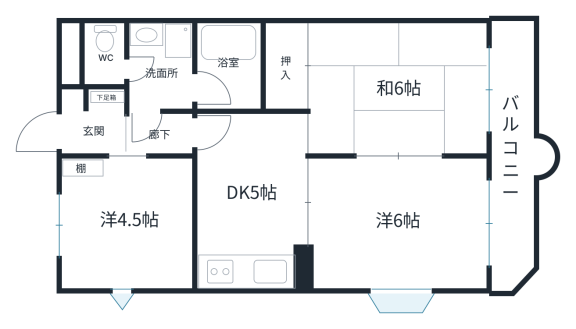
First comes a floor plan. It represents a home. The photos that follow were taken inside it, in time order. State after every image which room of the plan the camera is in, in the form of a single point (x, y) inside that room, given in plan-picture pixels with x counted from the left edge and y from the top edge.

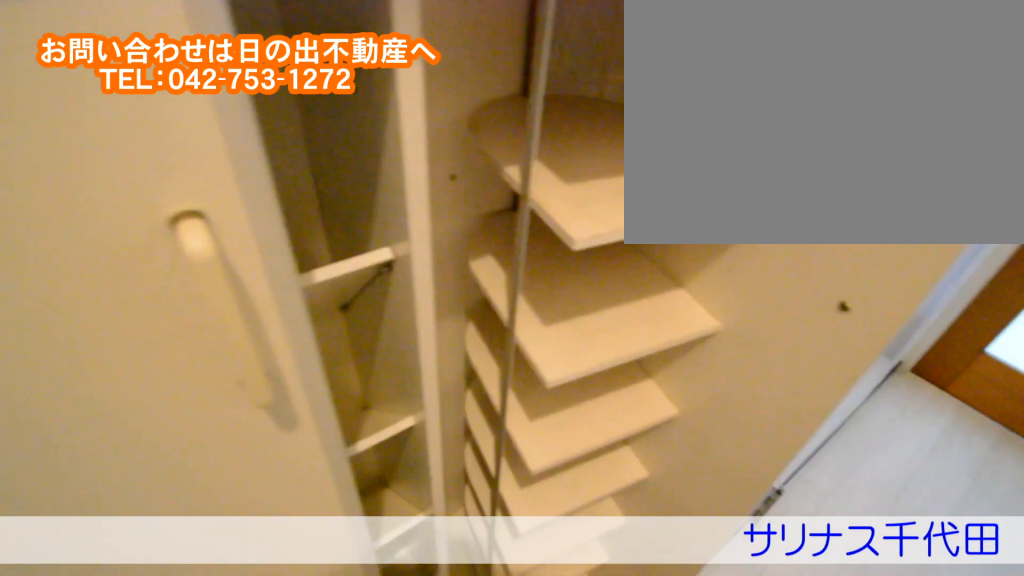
(115, 130)
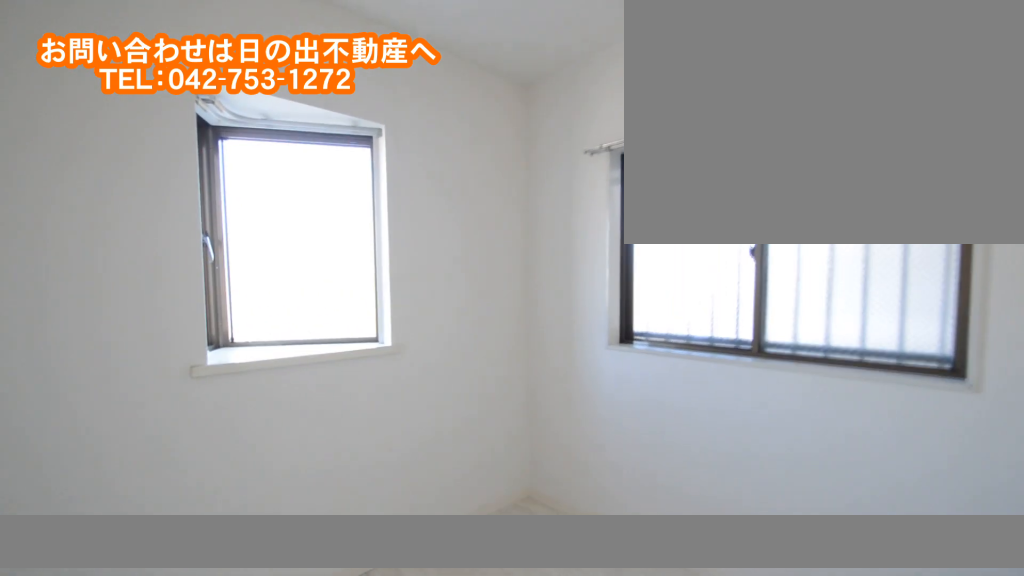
(128, 248)
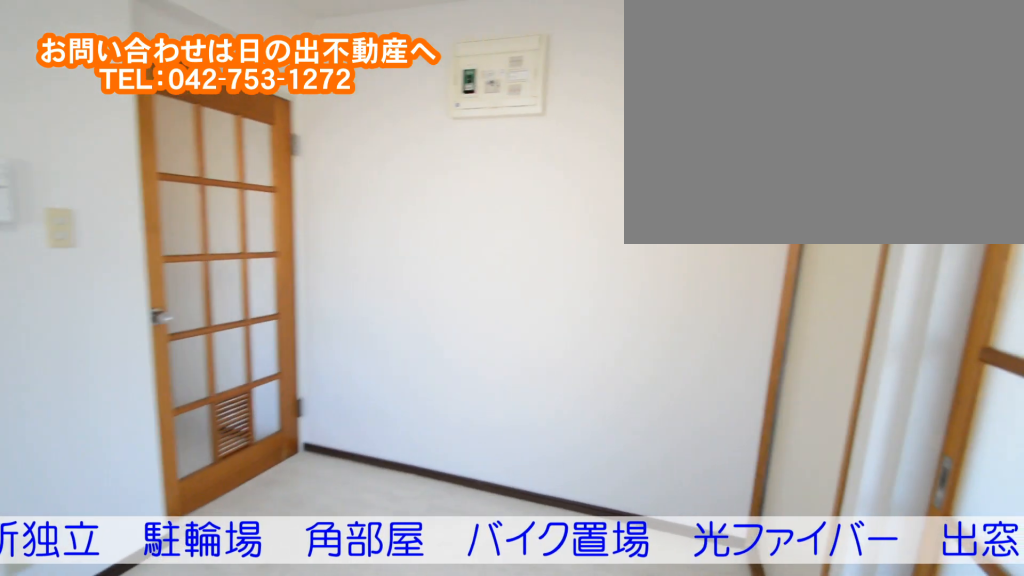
(258, 218)
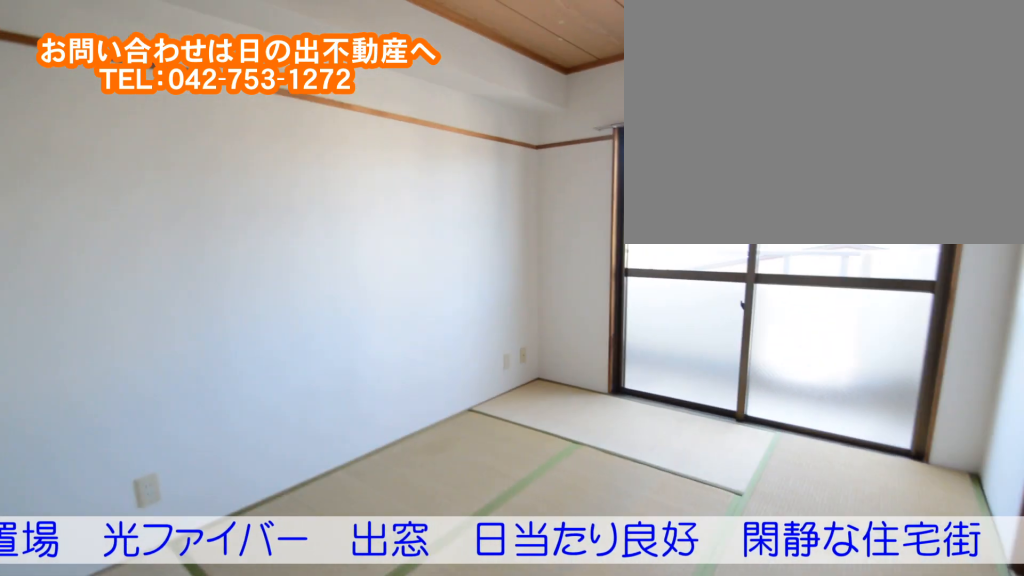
(394, 113)
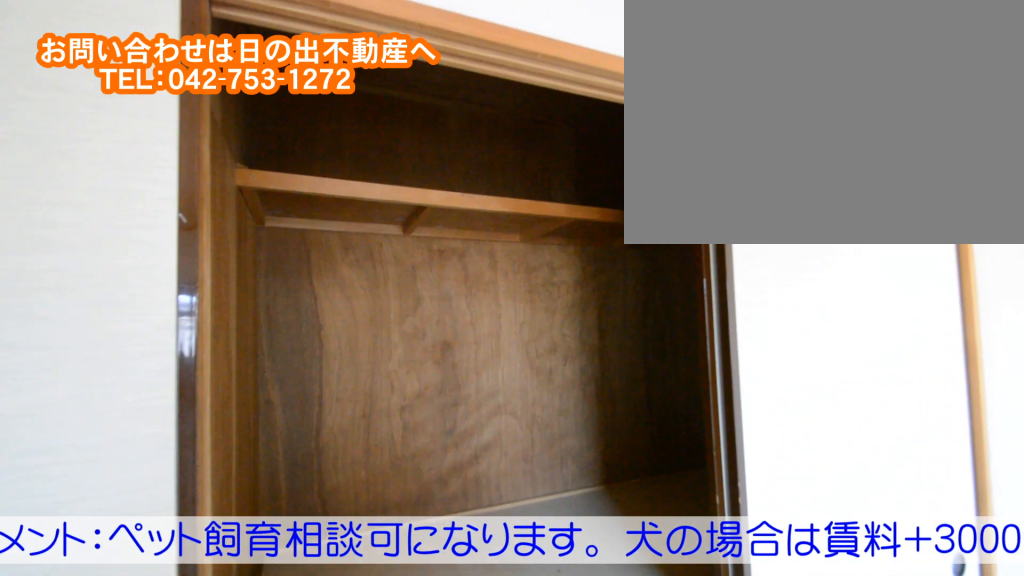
(394, 113)
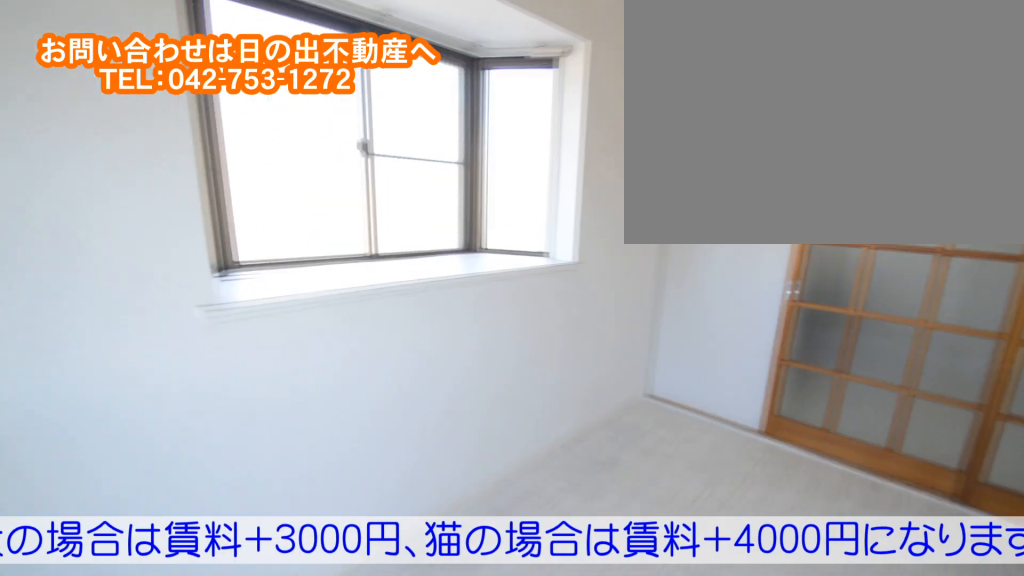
(403, 239)
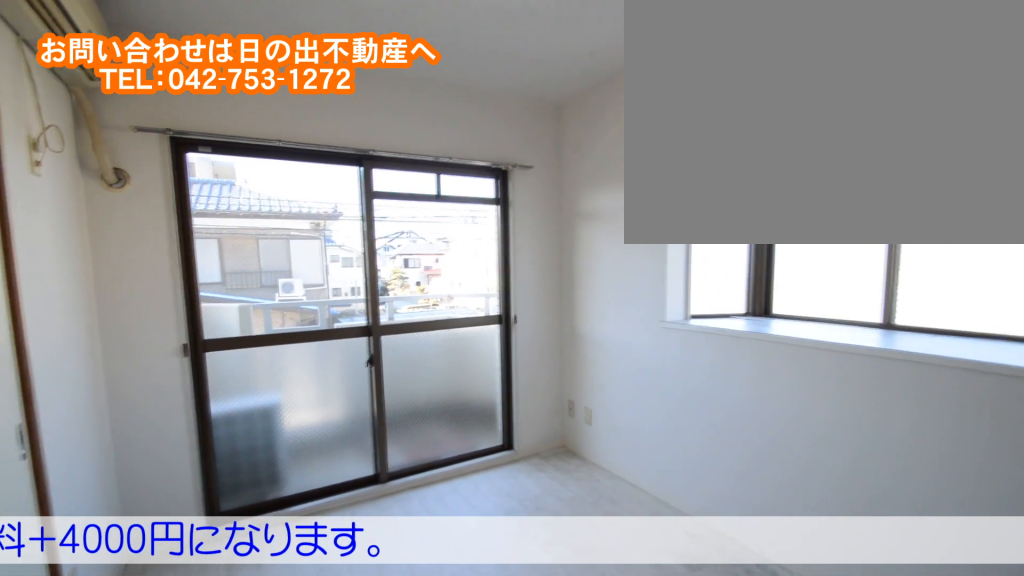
(403, 239)
